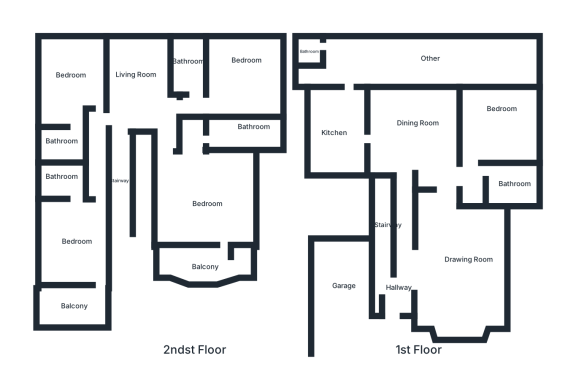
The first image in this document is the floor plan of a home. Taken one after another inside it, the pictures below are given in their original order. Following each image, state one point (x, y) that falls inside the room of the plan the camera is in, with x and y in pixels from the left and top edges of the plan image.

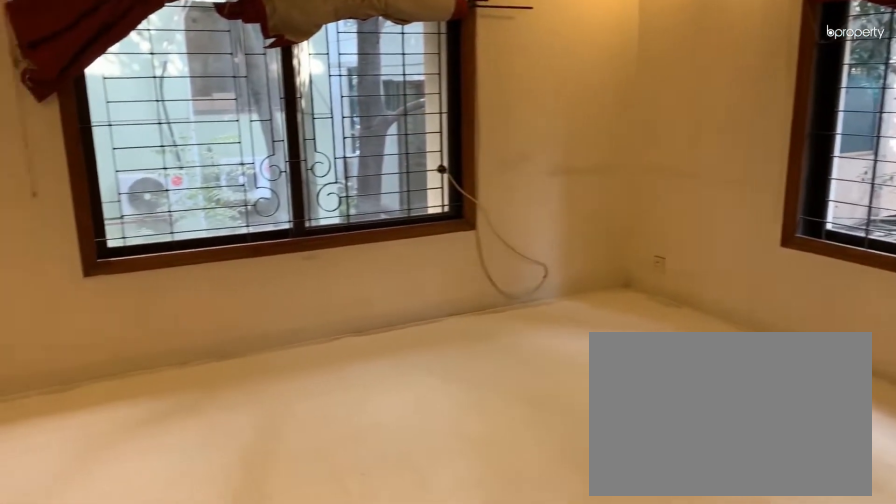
(245, 68)
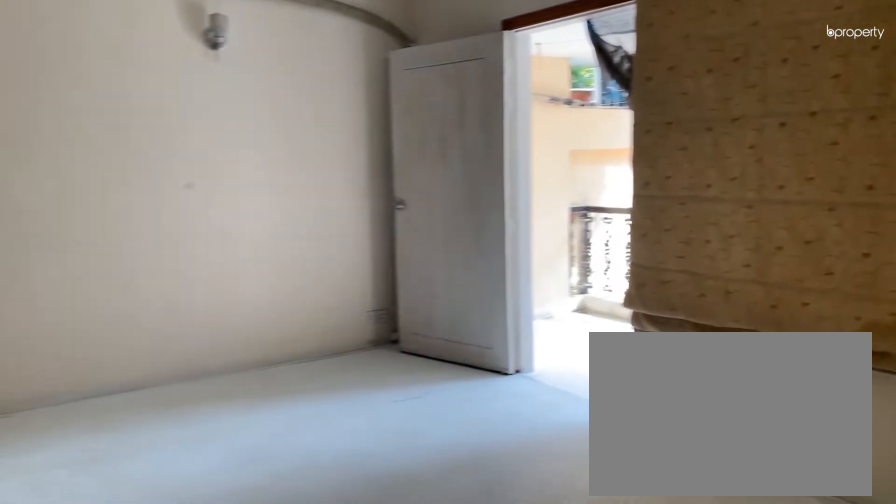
(199, 205)
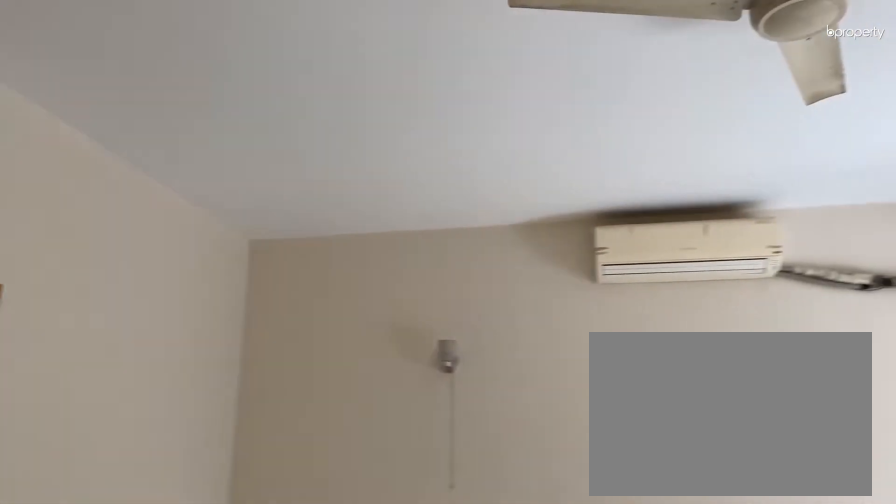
(200, 206)
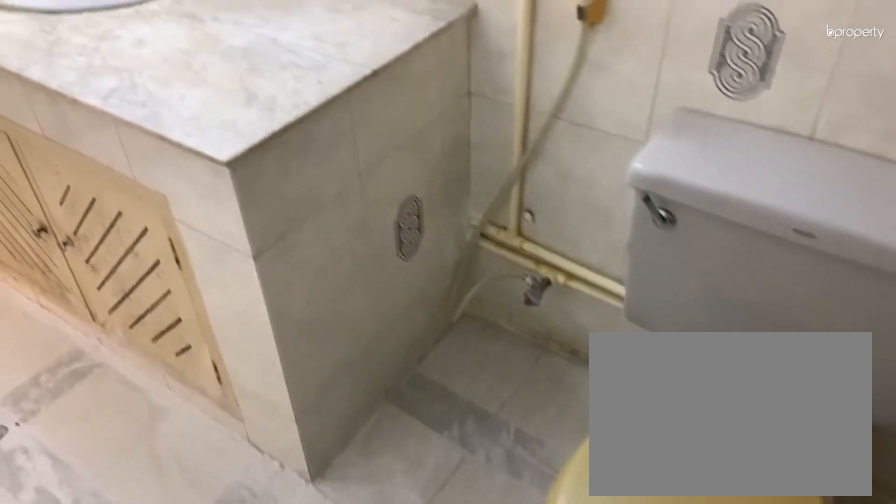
(253, 133)
